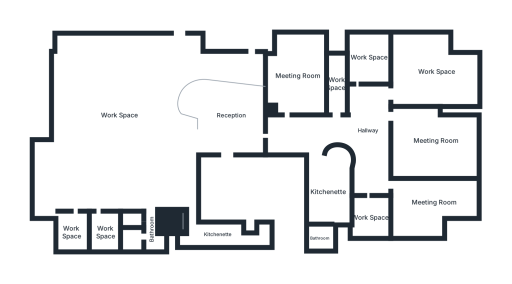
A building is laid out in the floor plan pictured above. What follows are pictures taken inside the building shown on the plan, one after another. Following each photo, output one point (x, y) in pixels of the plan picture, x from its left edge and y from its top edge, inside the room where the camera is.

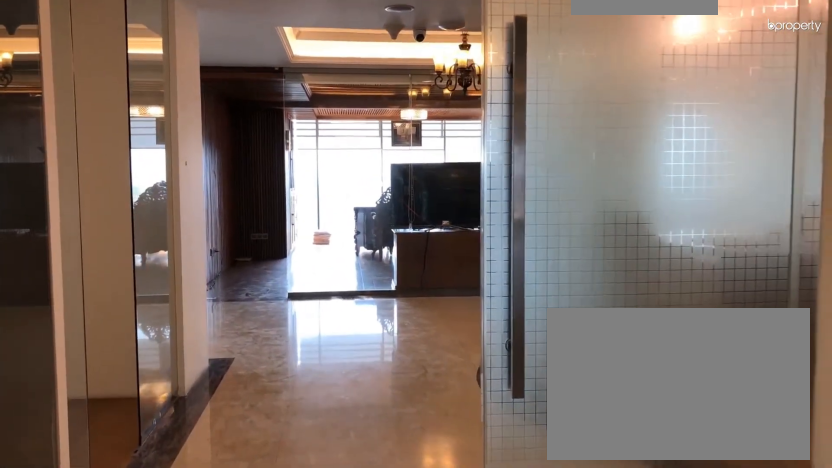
(287, 133)
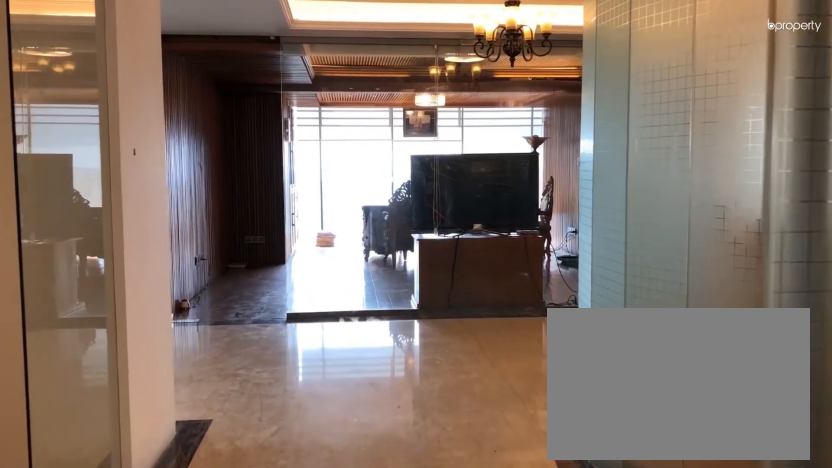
(287, 133)
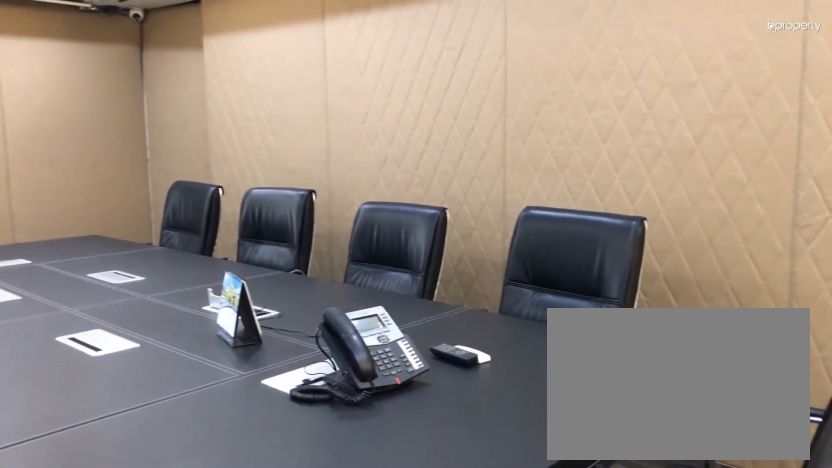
(299, 75)
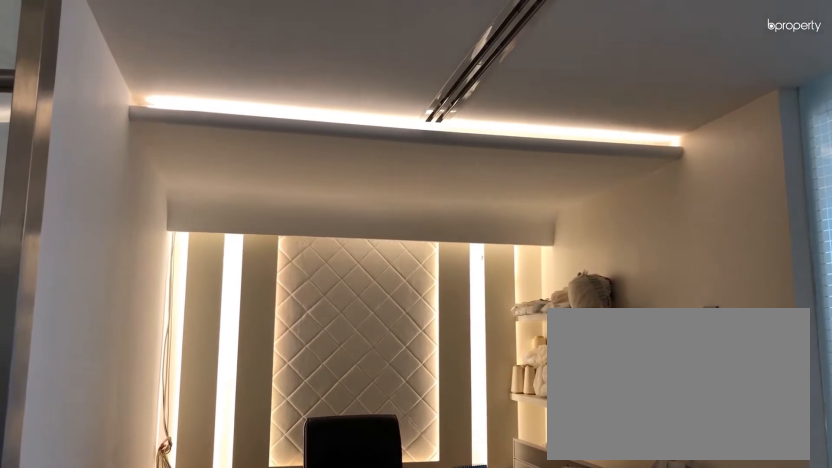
(337, 84)
